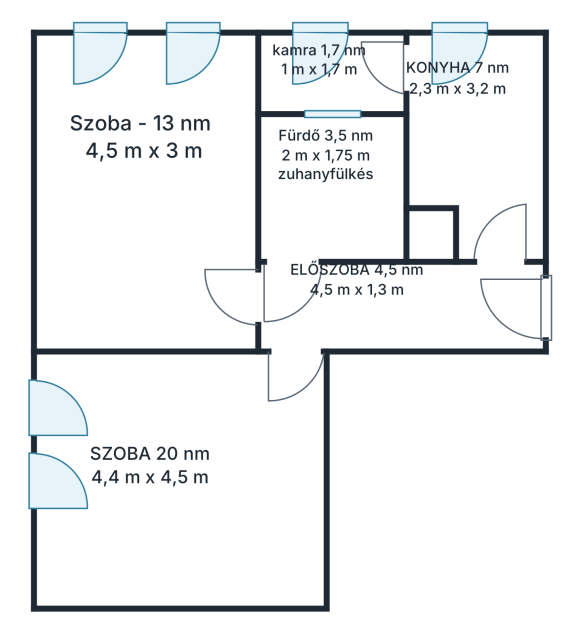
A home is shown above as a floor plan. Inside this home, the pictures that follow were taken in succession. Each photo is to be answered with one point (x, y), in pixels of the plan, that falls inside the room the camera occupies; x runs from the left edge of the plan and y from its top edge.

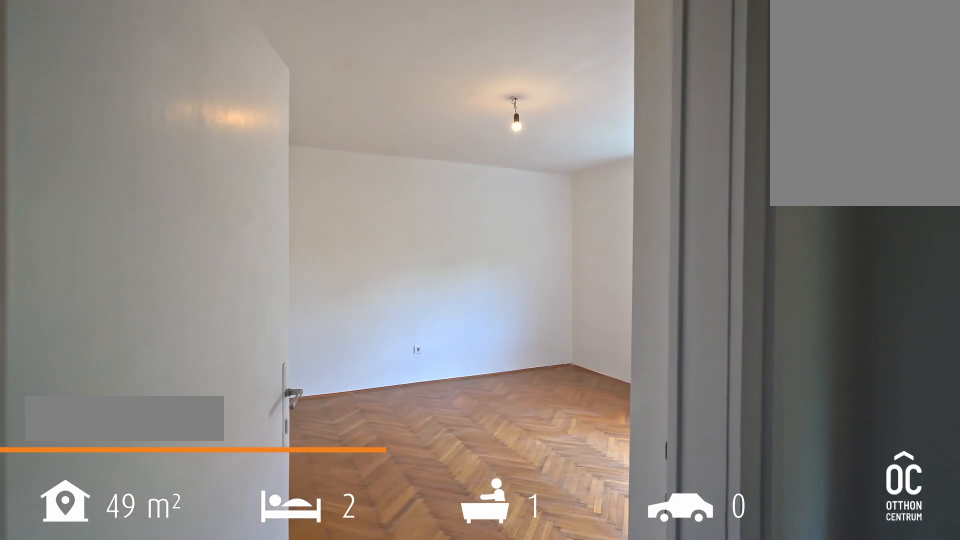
(185, 484)
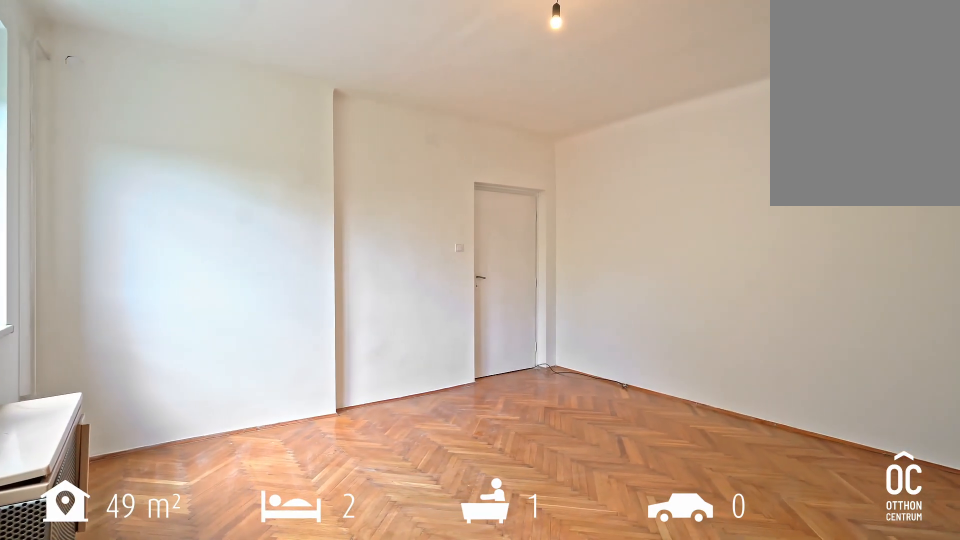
(185, 484)
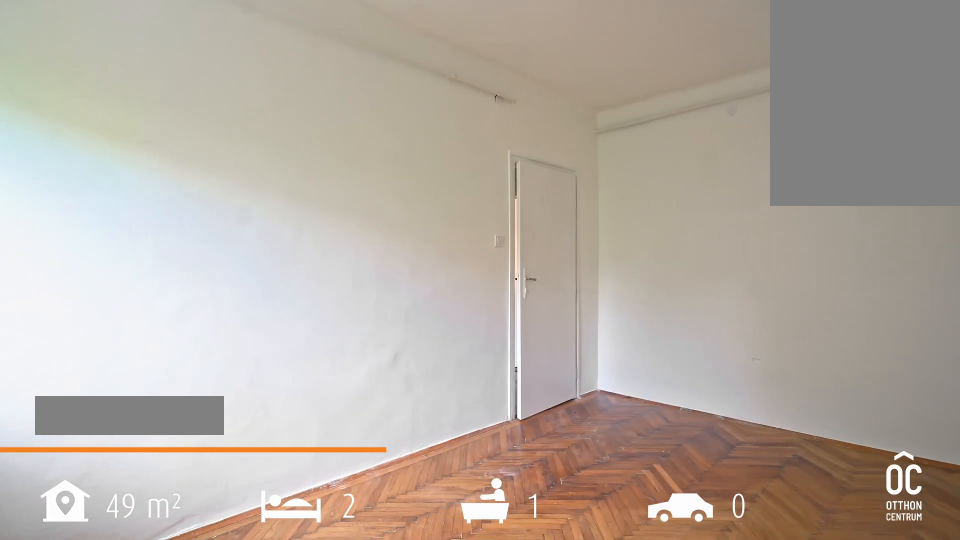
(146, 216)
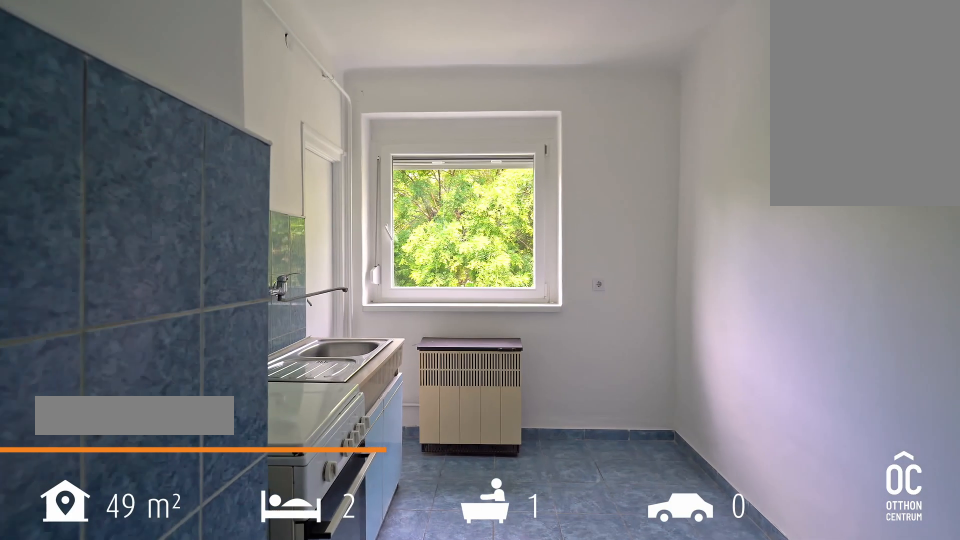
(465, 141)
